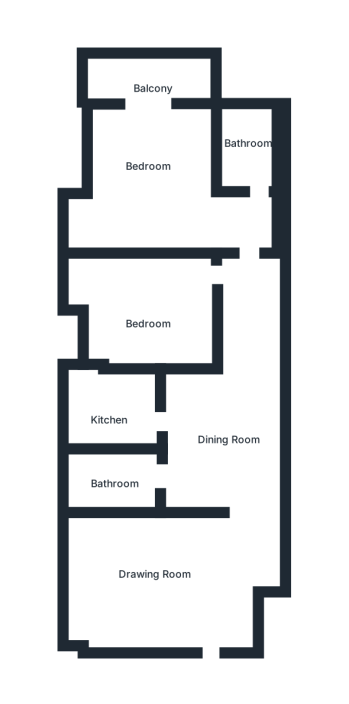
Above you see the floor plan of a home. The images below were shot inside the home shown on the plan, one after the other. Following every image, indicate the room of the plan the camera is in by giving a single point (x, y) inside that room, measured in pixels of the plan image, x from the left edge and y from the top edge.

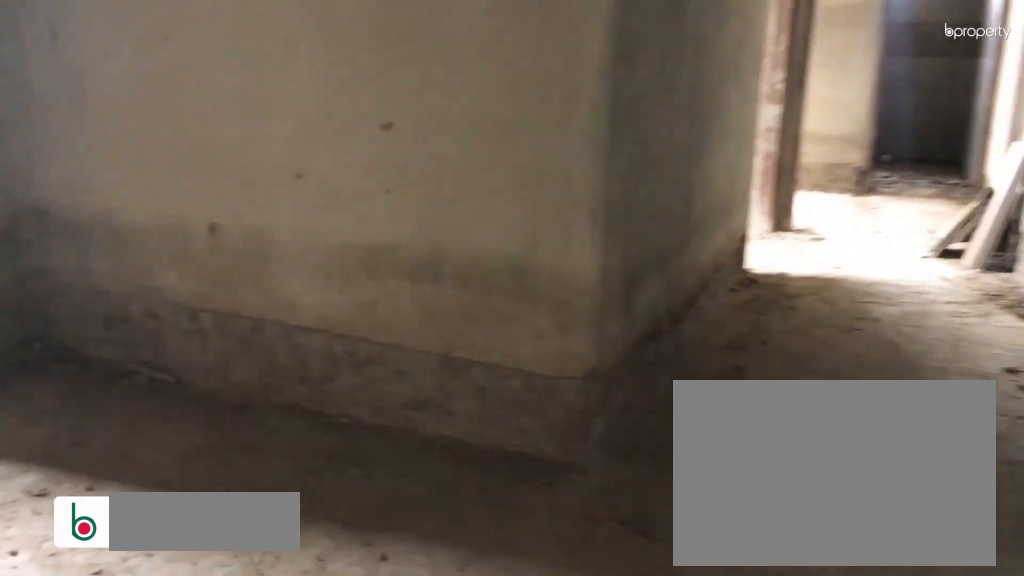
(205, 447)
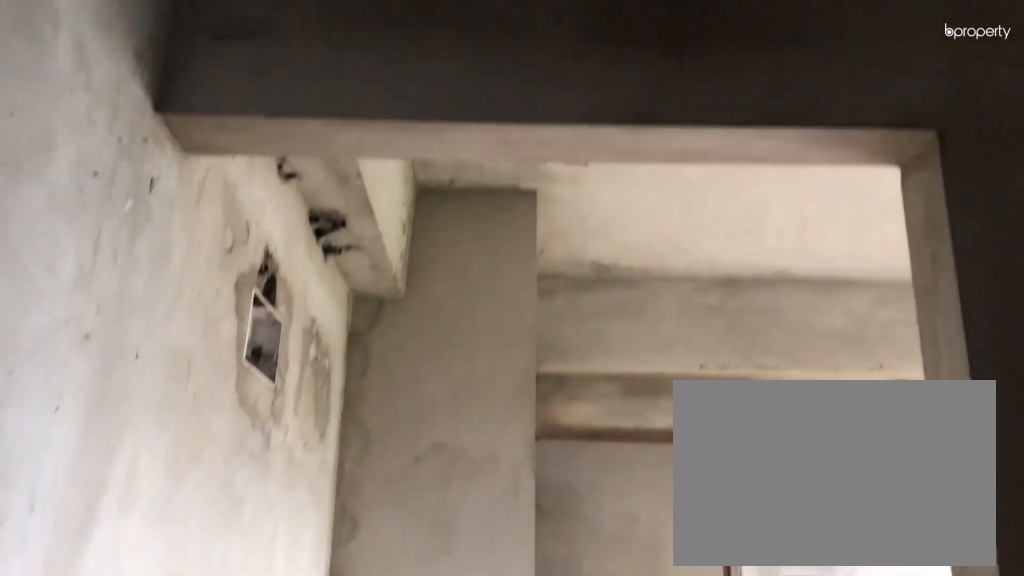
(205, 447)
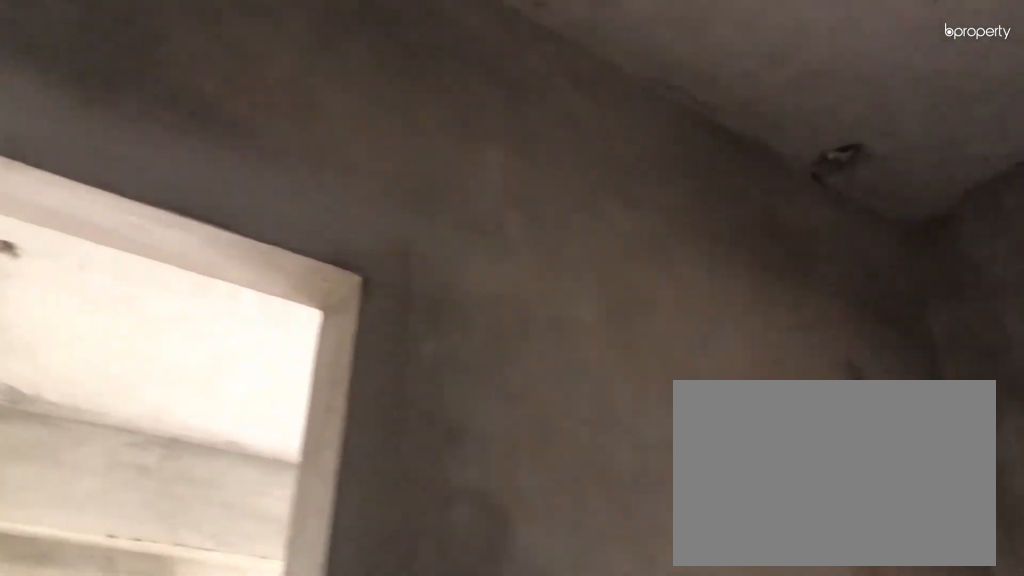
(205, 447)
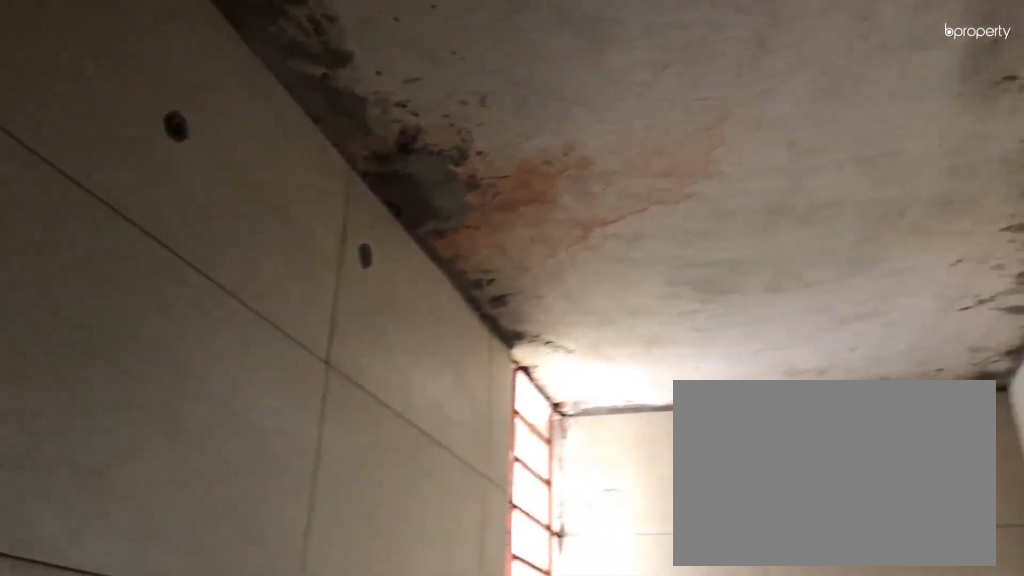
(124, 472)
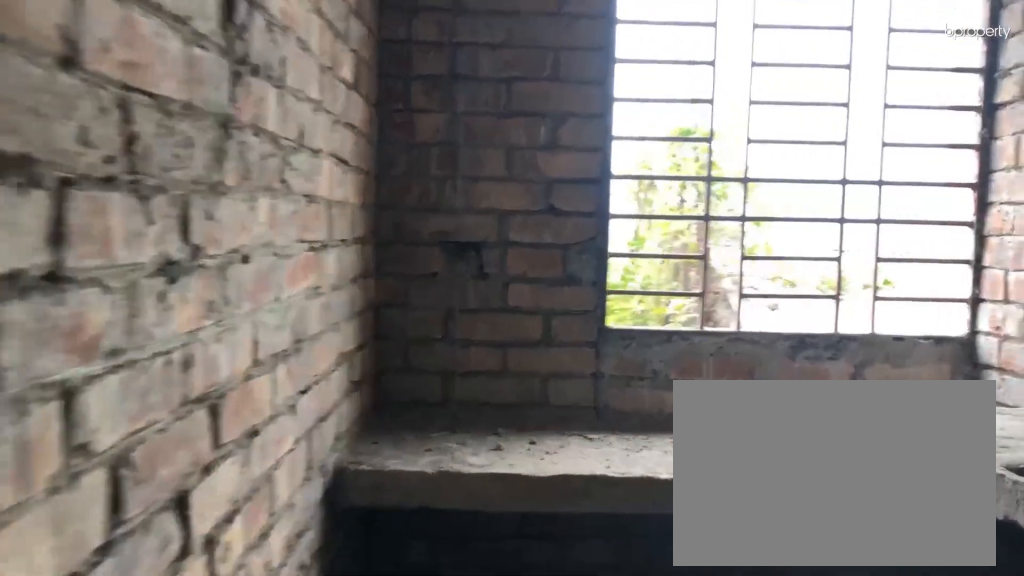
(118, 412)
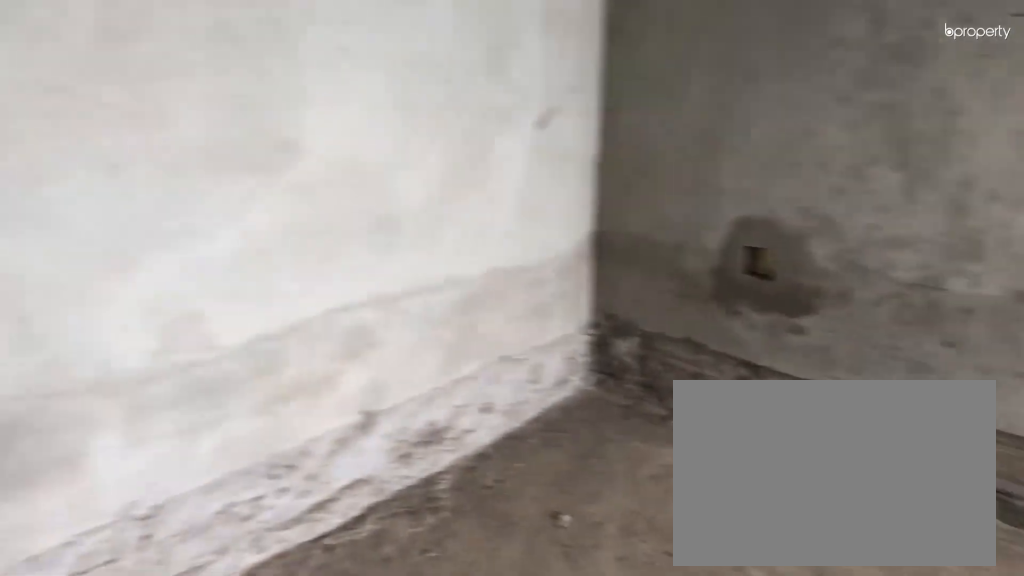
(163, 299)
